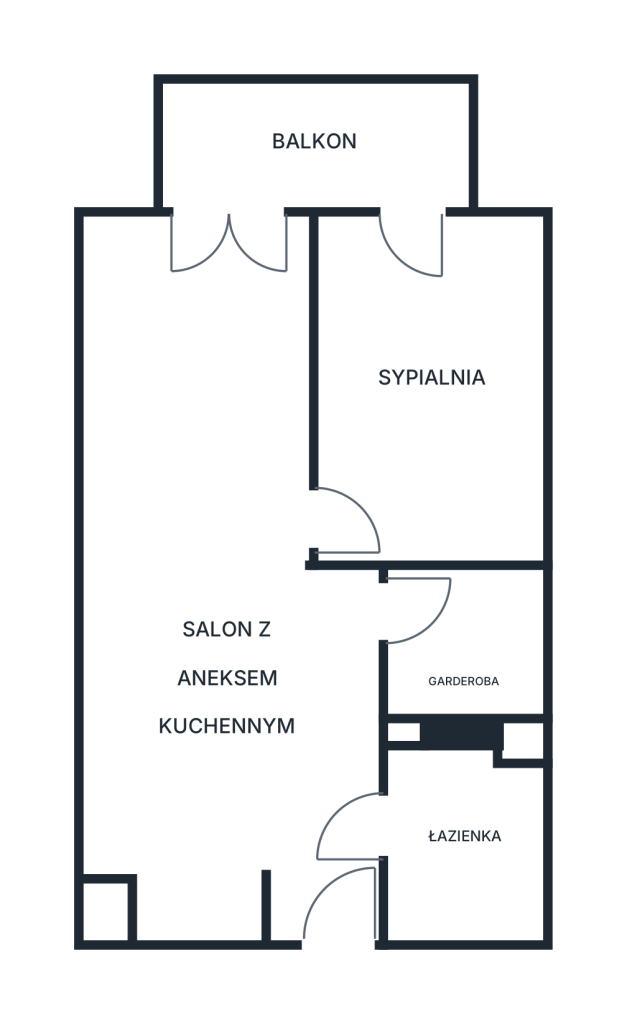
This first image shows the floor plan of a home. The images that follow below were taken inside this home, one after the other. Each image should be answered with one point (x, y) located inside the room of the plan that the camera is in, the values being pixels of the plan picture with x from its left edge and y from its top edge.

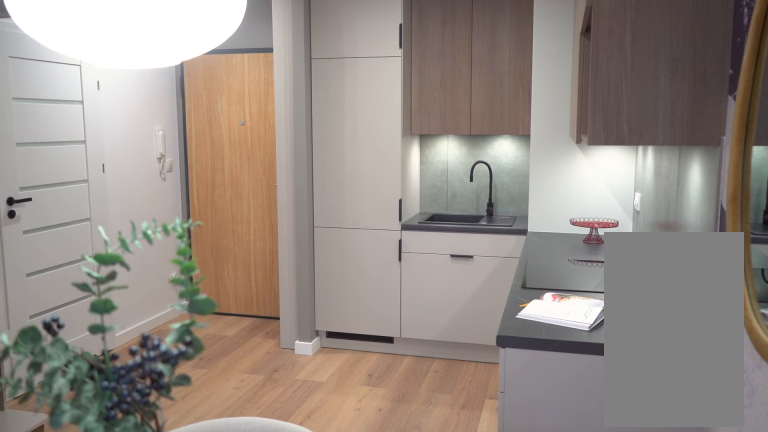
(225, 668)
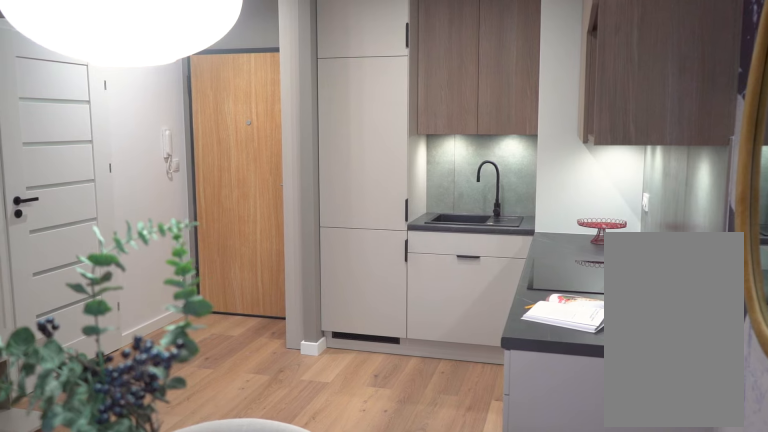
(225, 668)
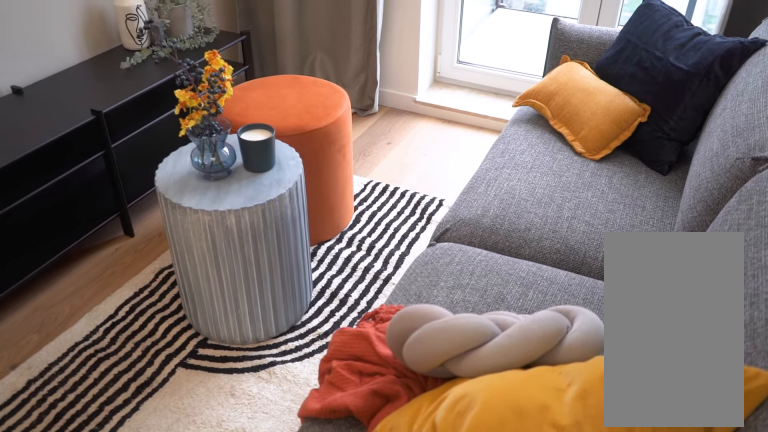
(212, 580)
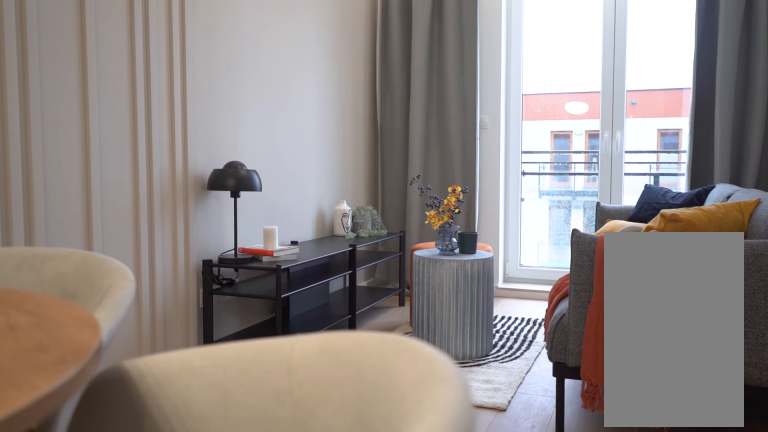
(212, 580)
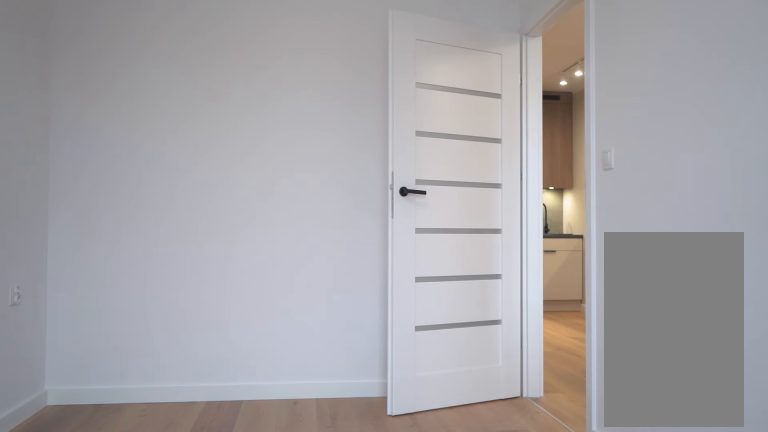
(426, 388)
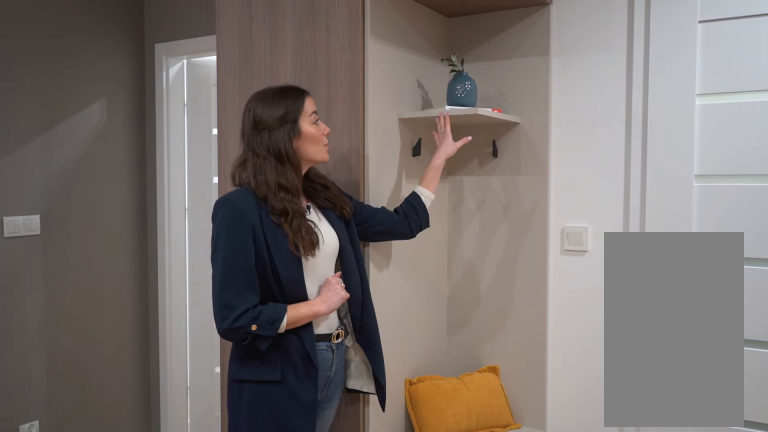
(213, 580)
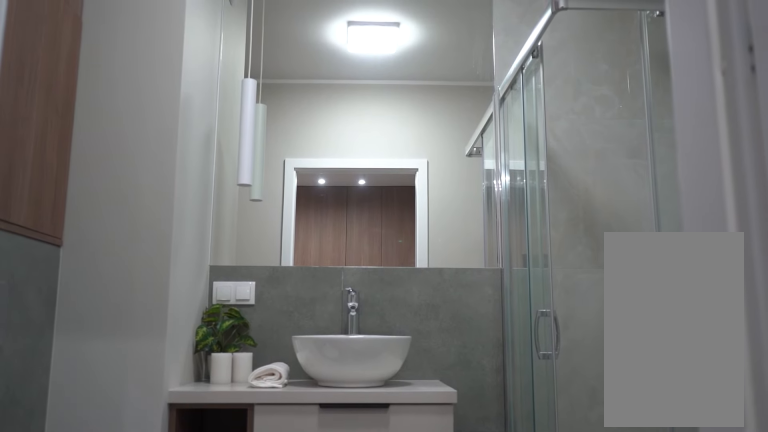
(465, 845)
